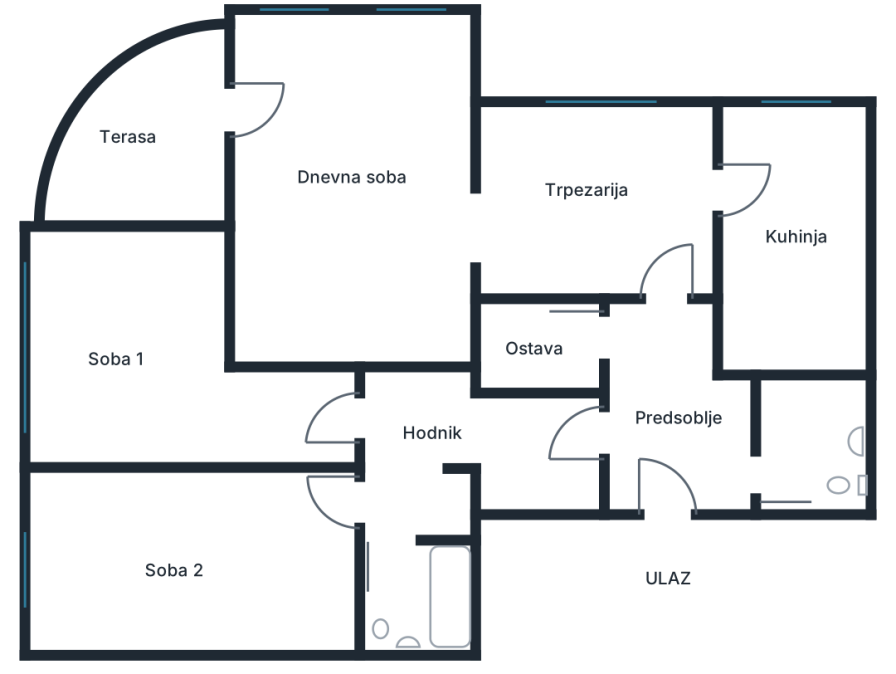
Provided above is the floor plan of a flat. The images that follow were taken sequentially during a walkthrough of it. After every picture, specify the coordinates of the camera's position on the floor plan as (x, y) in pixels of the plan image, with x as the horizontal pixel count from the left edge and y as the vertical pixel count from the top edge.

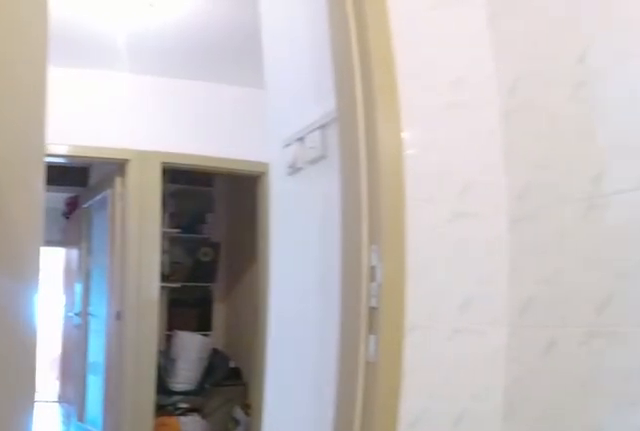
(832, 424)
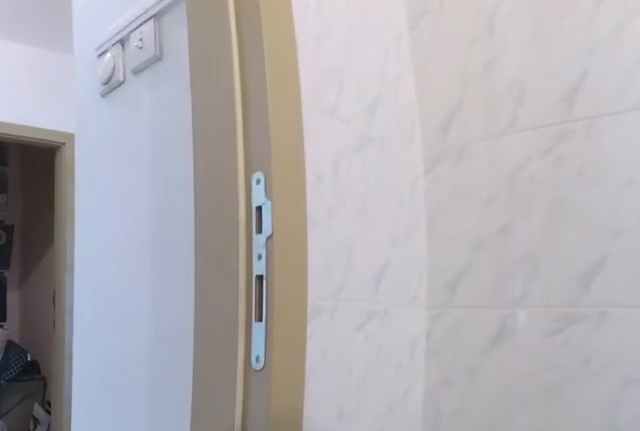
(819, 436)
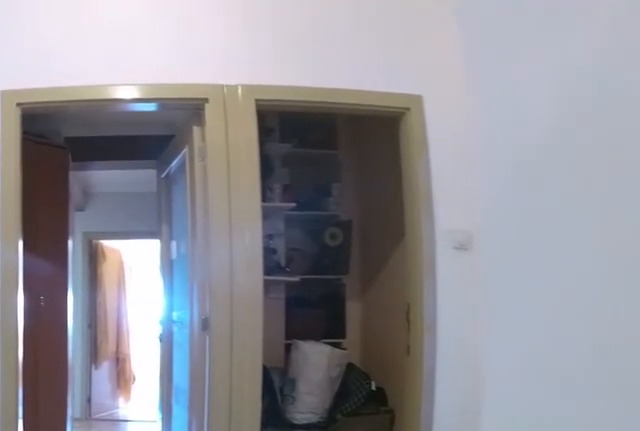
(791, 436)
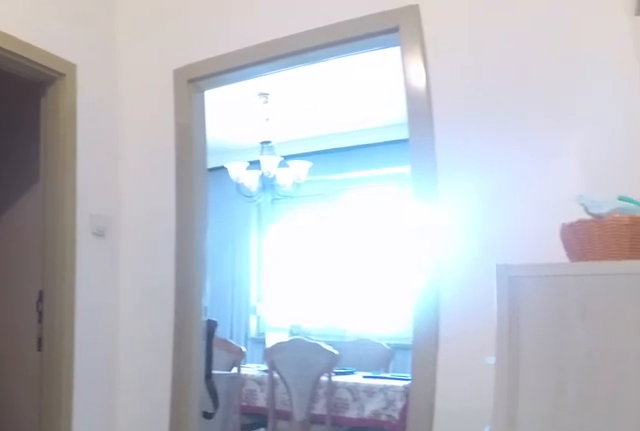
(692, 451)
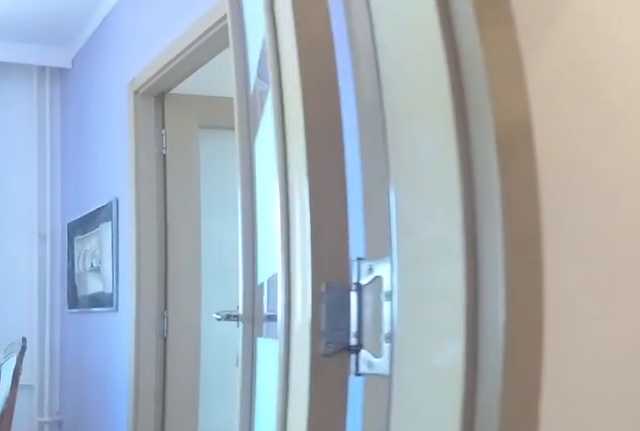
(668, 358)
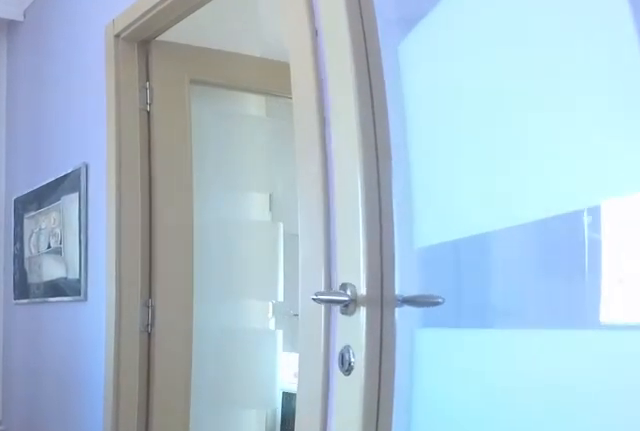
(668, 327)
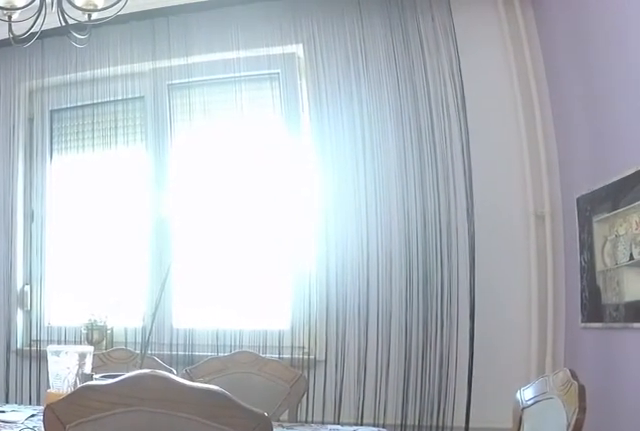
(680, 298)
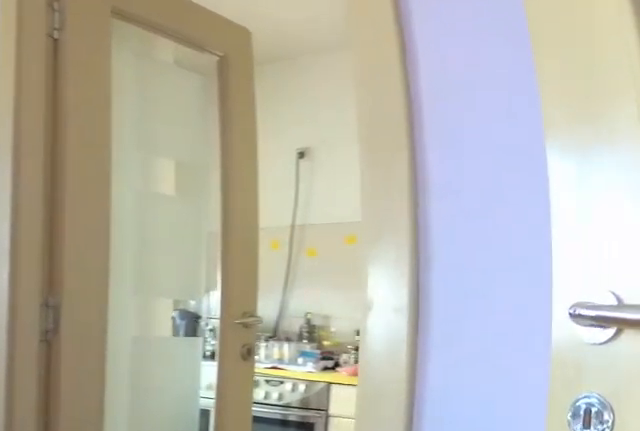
(667, 284)
